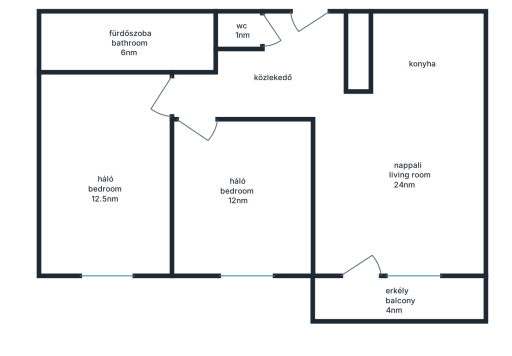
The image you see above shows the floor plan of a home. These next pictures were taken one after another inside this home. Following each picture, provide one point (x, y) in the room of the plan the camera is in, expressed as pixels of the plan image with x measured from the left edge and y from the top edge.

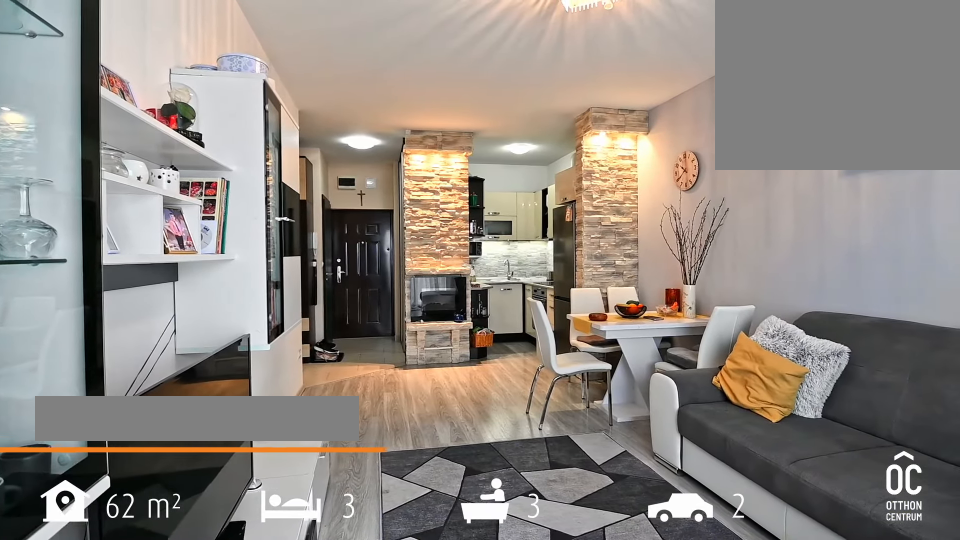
(404, 187)
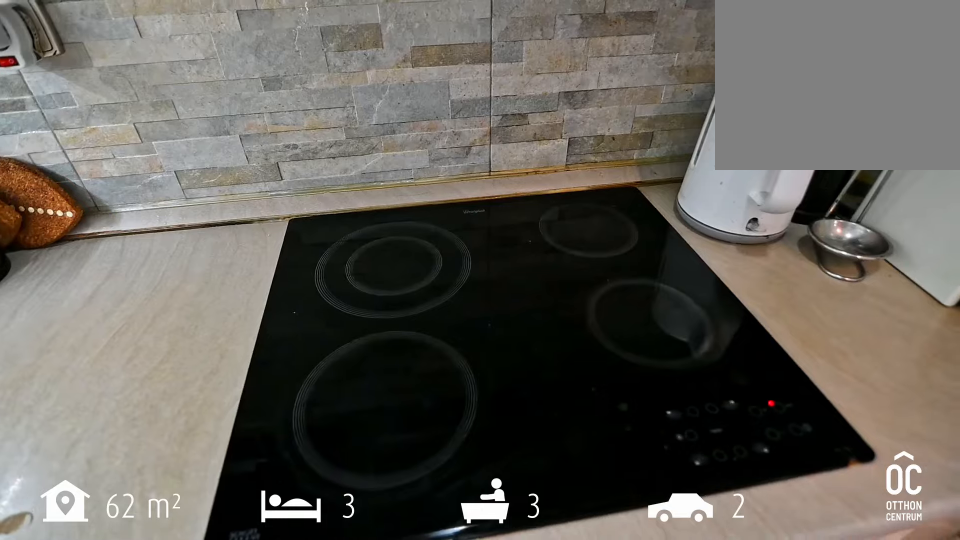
(426, 59)
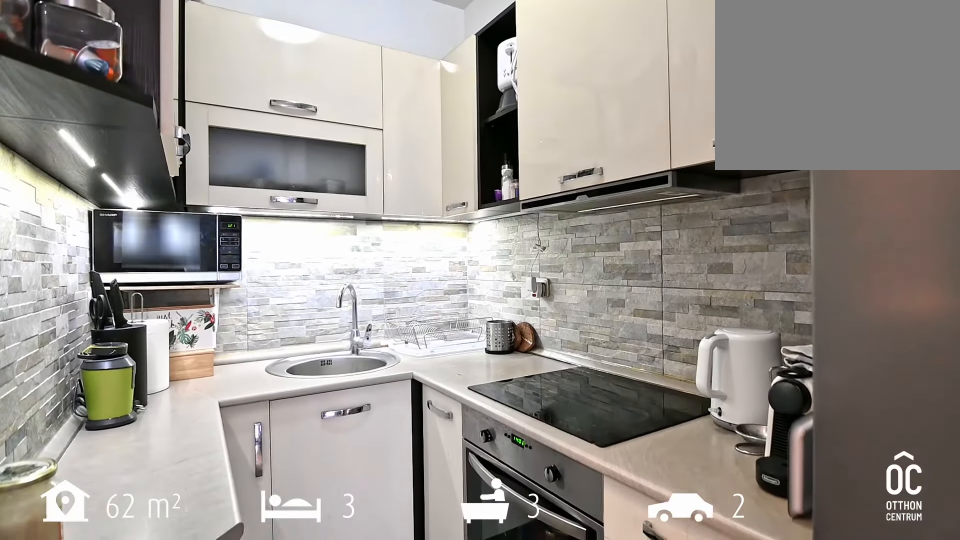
(426, 59)
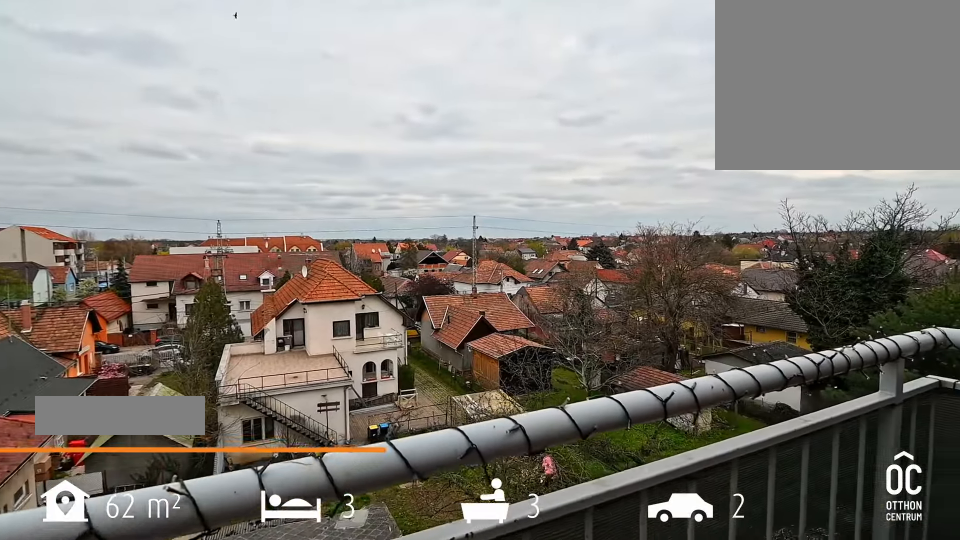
(404, 302)
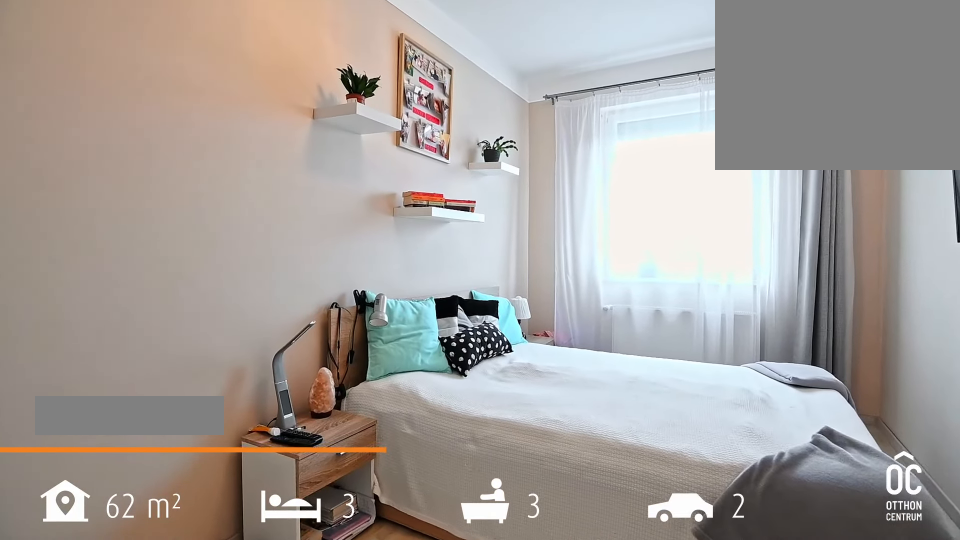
(239, 197)
